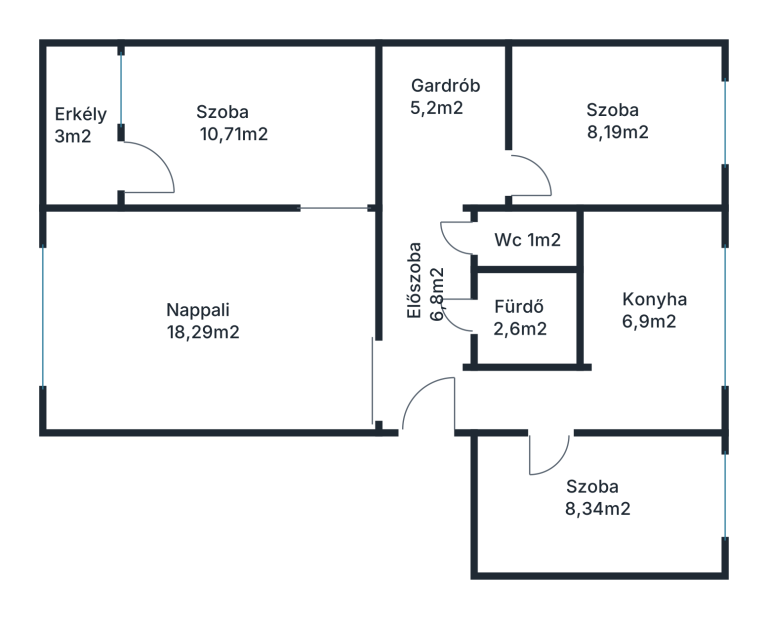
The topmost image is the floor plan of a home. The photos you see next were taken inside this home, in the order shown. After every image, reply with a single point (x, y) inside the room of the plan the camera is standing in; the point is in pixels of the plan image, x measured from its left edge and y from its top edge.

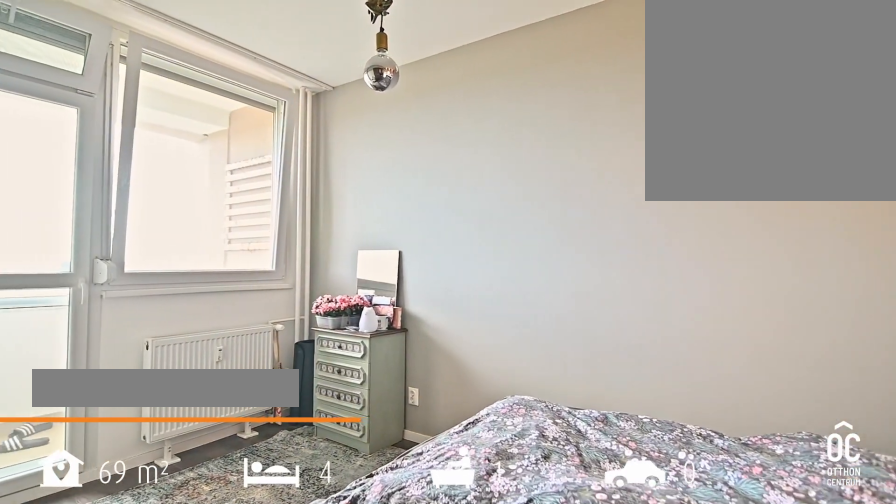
(240, 127)
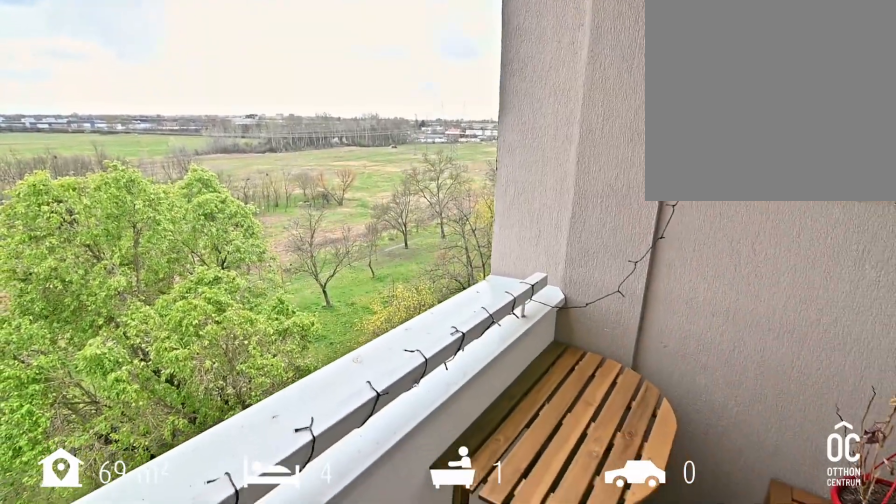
(81, 127)
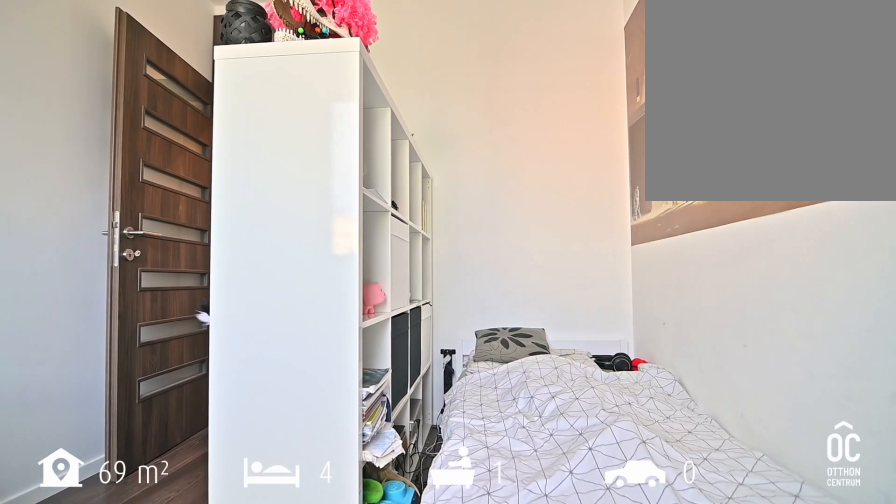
(613, 126)
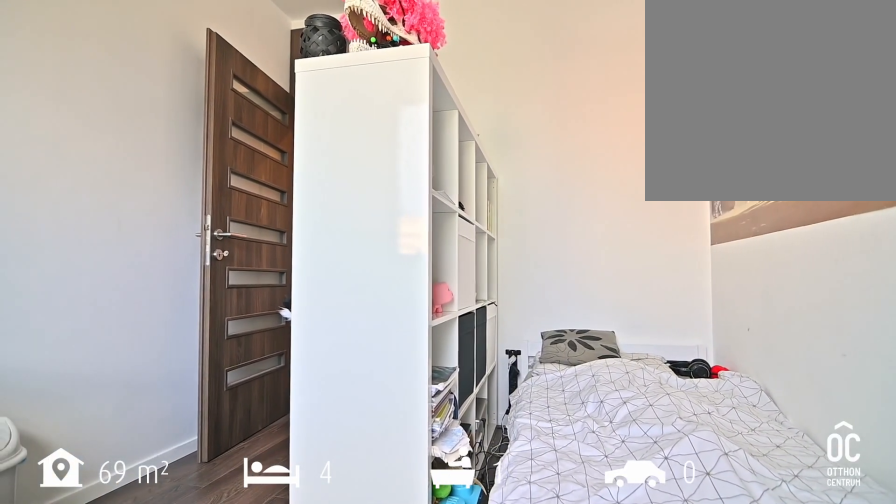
(613, 125)
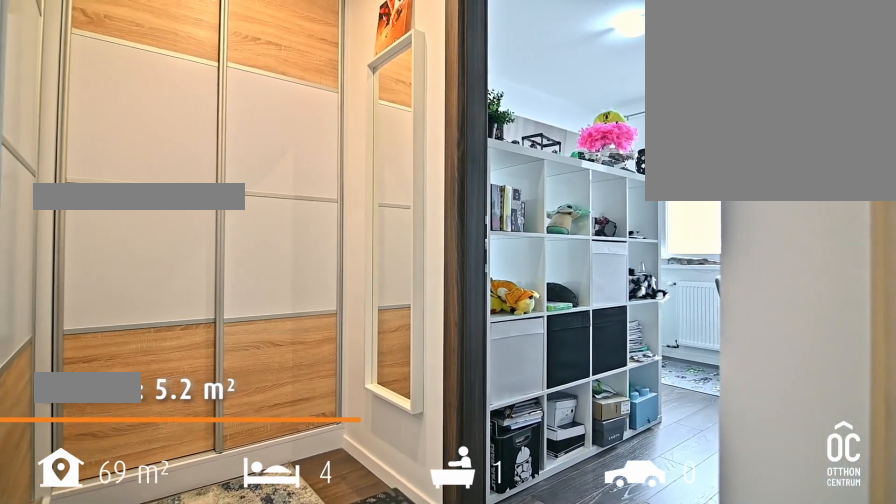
(440, 124)
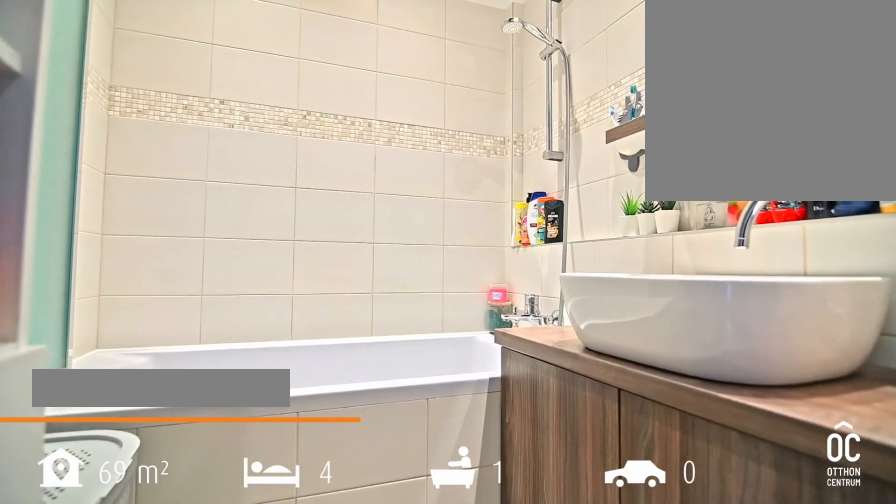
(525, 316)
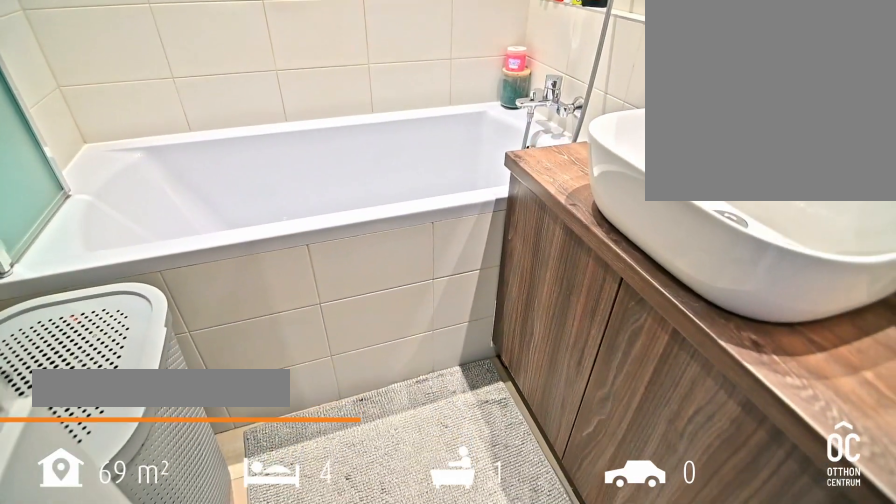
(525, 316)
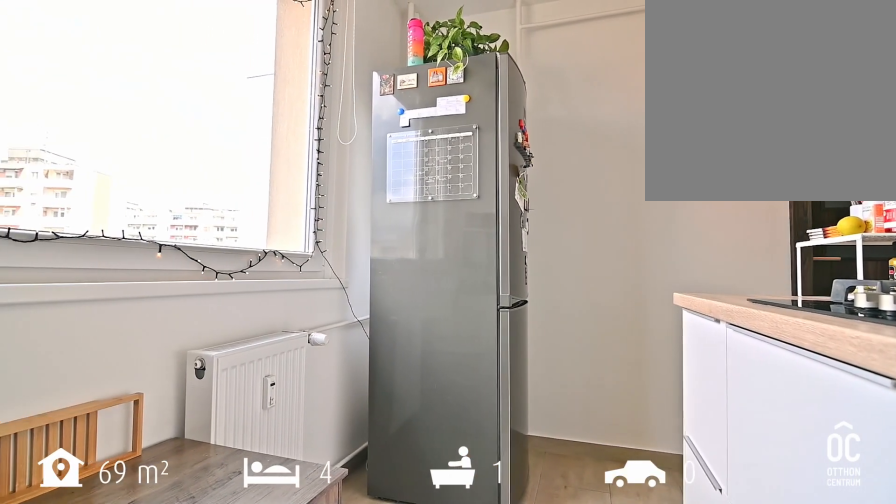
(649, 312)
